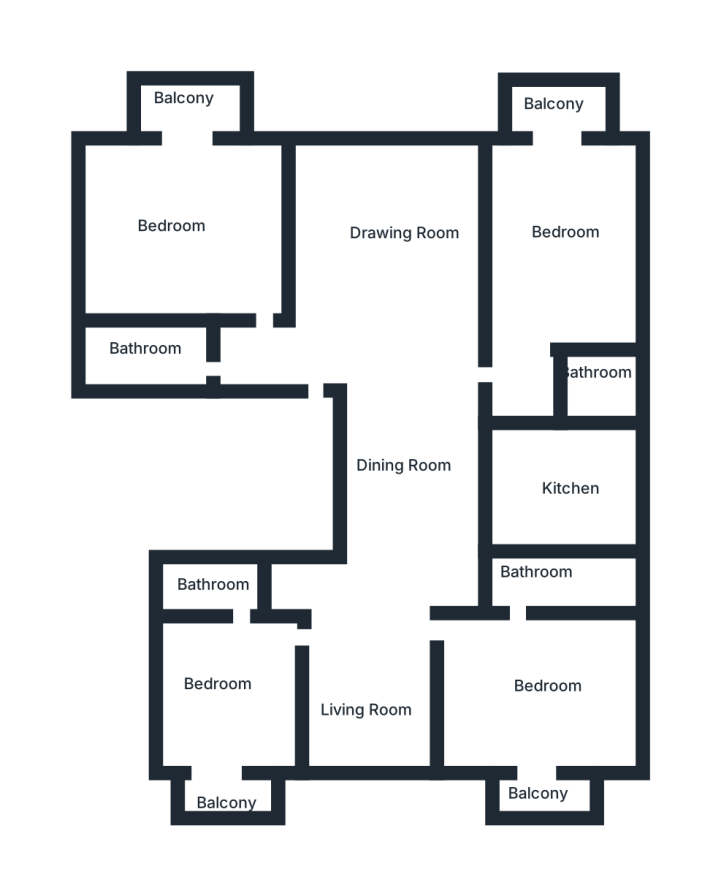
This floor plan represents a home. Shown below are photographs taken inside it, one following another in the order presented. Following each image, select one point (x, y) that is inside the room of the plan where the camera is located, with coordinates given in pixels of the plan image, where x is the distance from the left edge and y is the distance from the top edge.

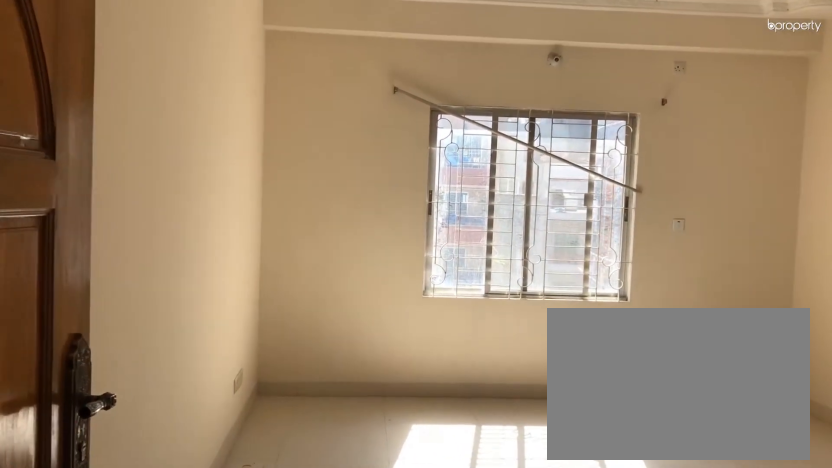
(408, 348)
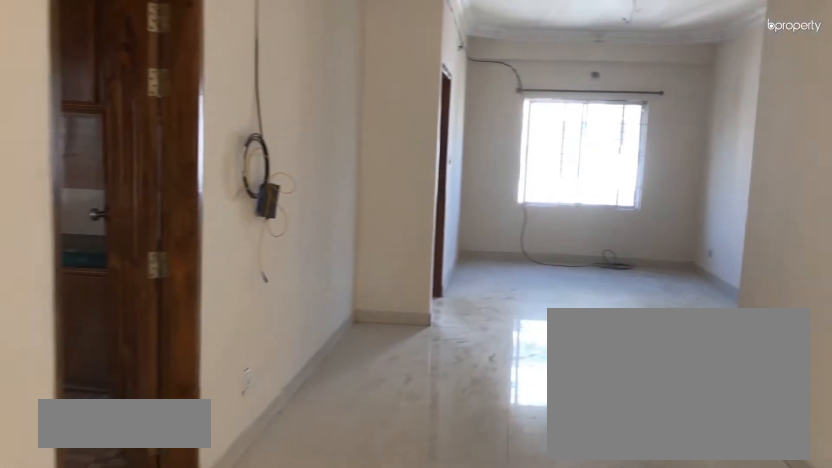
(406, 472)
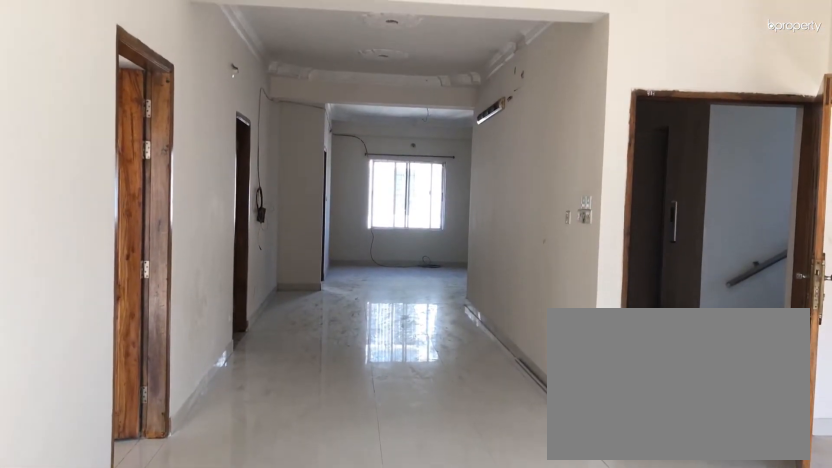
(384, 615)
